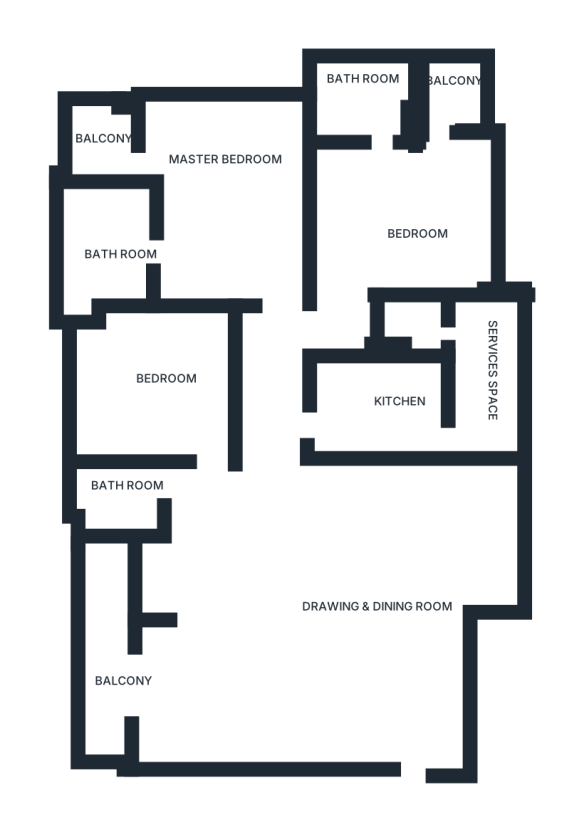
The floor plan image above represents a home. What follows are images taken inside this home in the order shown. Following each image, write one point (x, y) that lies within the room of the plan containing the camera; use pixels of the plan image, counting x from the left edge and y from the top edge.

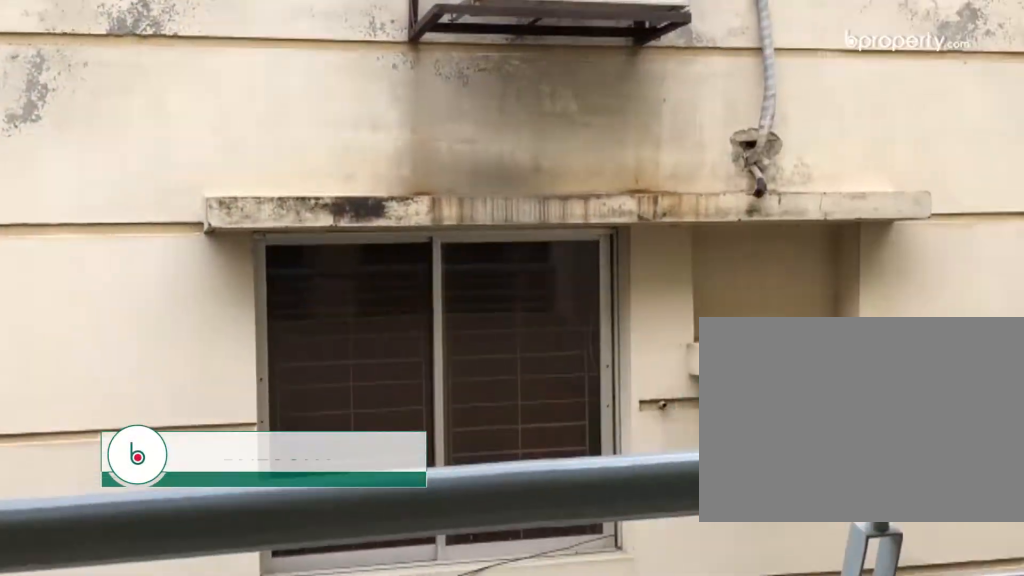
(117, 700)
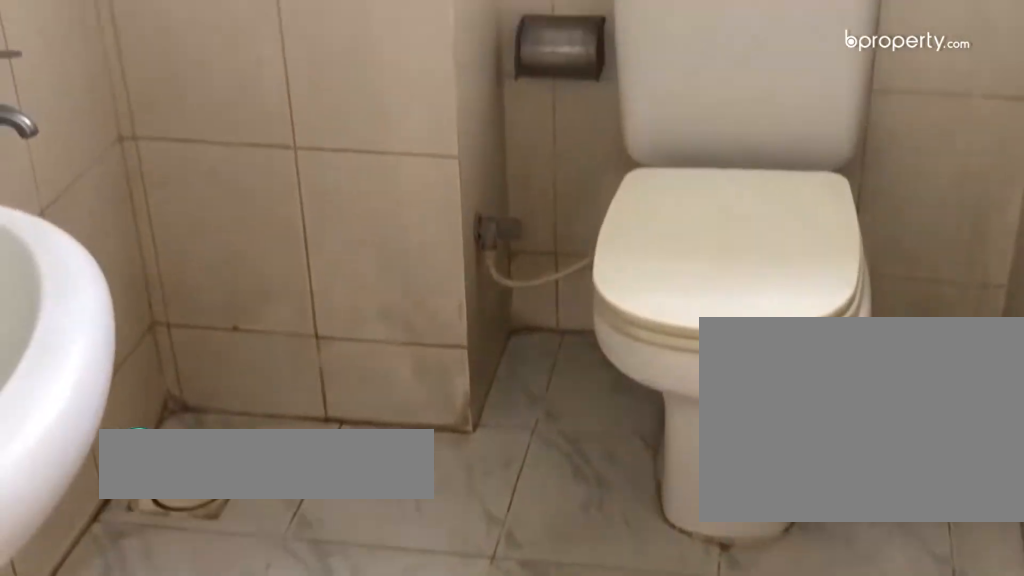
(136, 500)
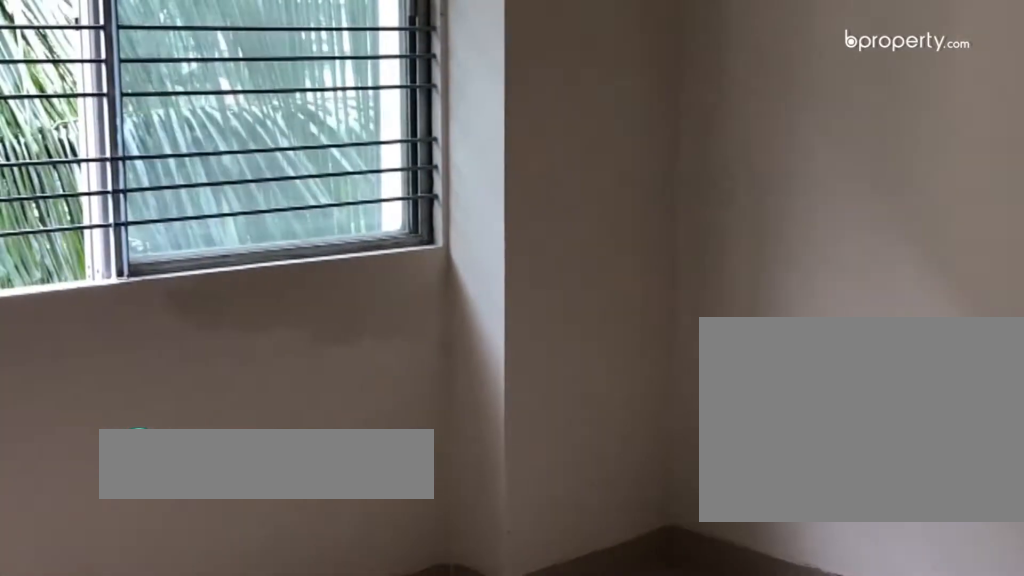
(173, 405)
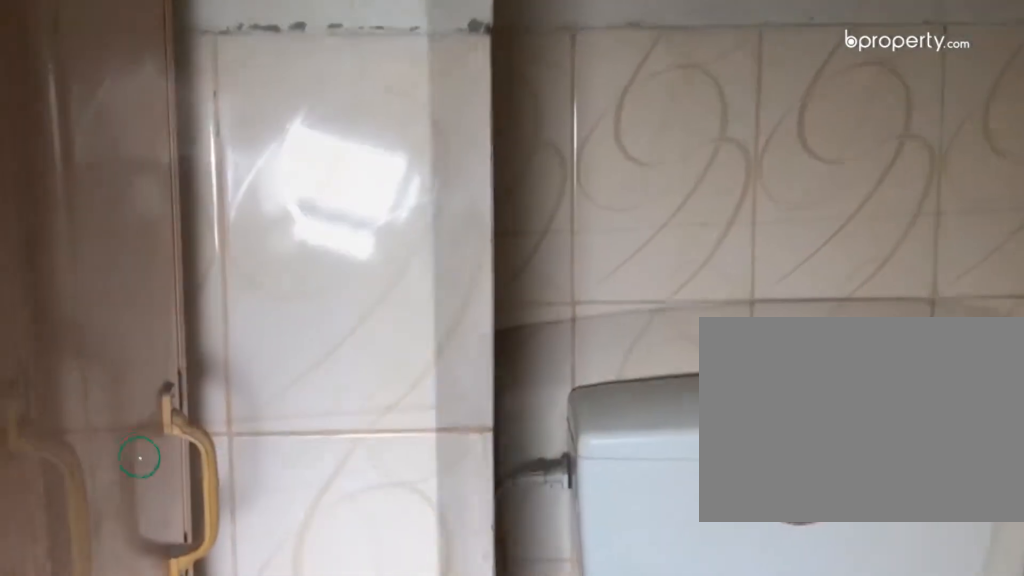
(444, 329)
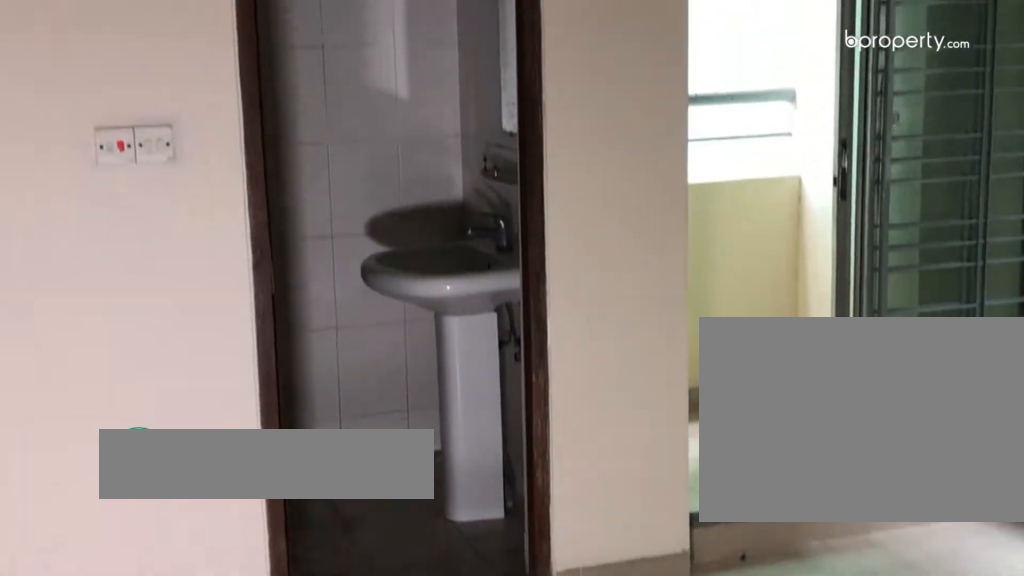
(383, 205)
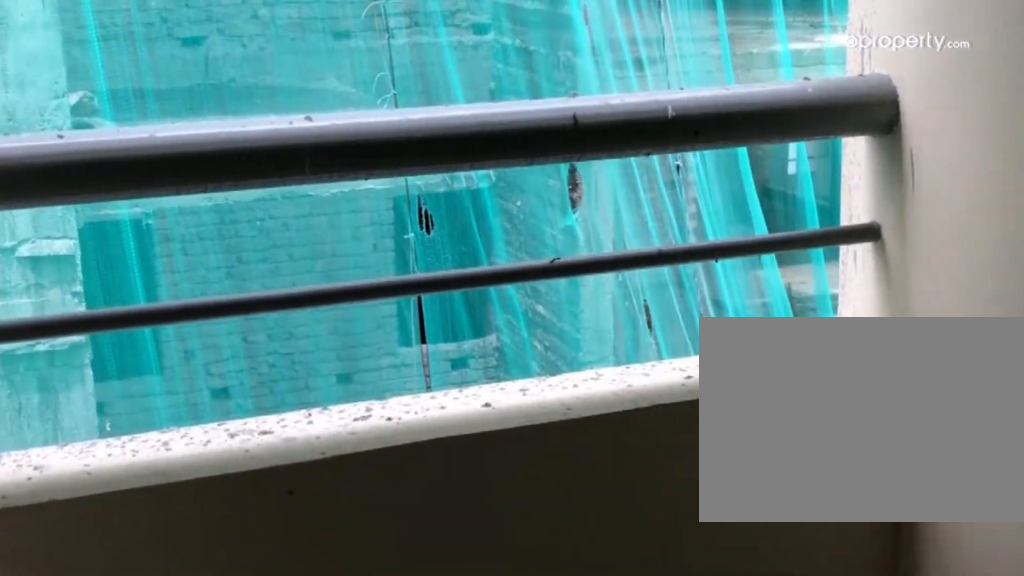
(446, 102)
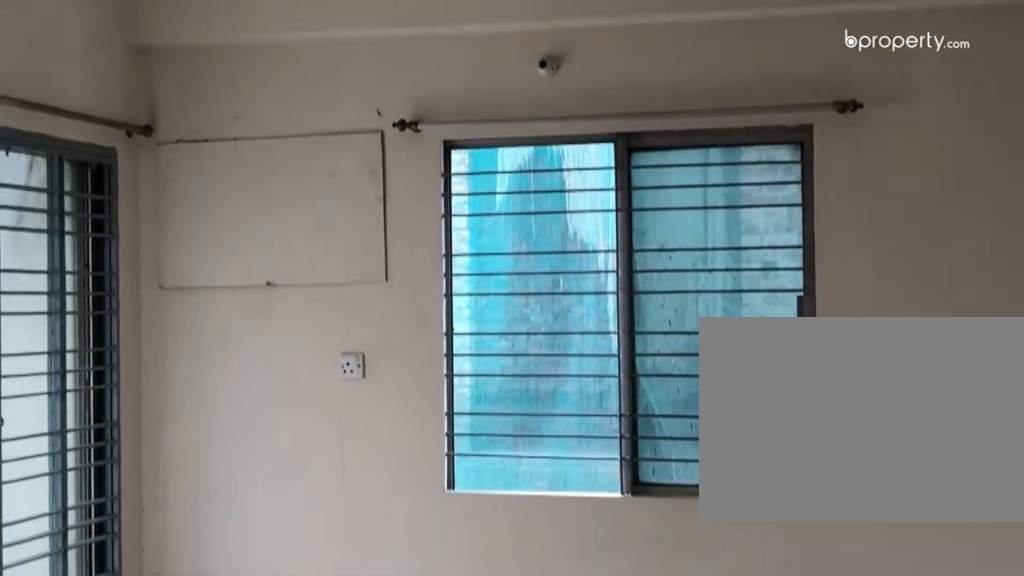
(194, 170)
